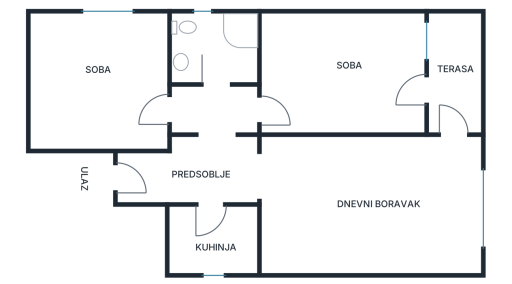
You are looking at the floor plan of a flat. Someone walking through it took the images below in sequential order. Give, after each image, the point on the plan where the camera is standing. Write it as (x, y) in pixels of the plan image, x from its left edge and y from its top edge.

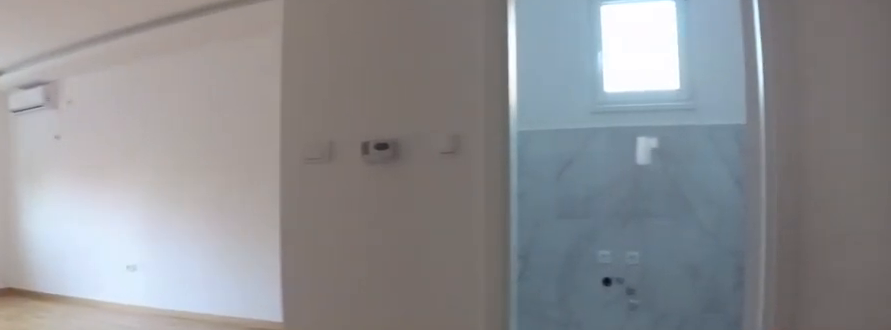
(204, 121)
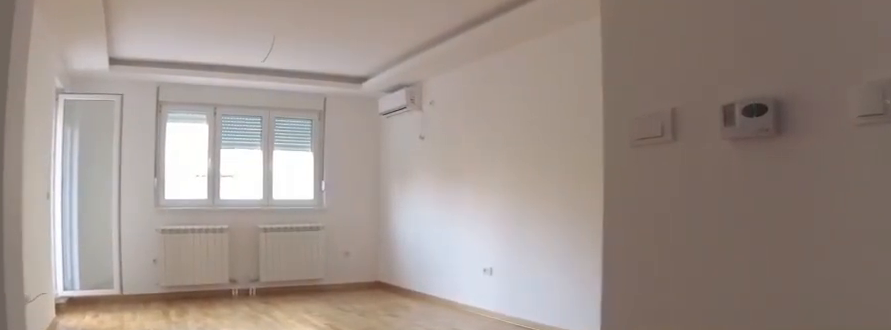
(210, 171)
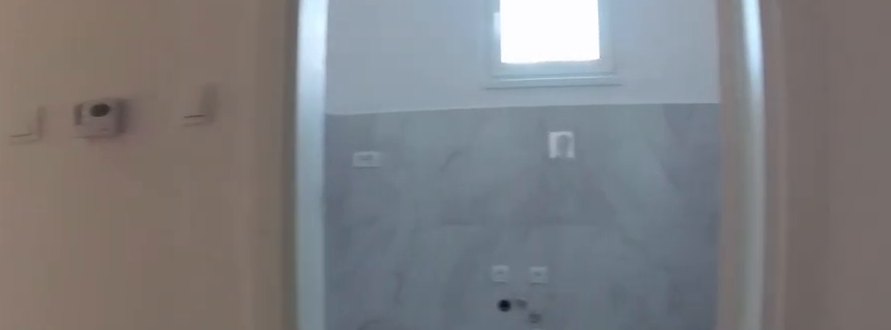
(209, 172)
